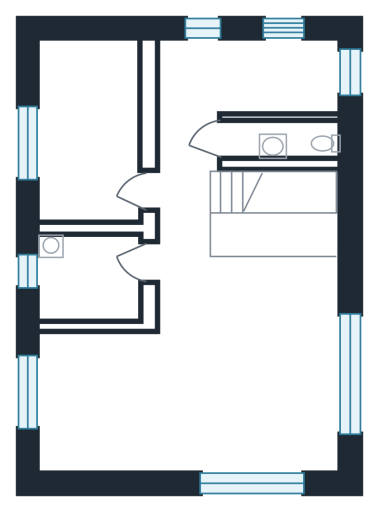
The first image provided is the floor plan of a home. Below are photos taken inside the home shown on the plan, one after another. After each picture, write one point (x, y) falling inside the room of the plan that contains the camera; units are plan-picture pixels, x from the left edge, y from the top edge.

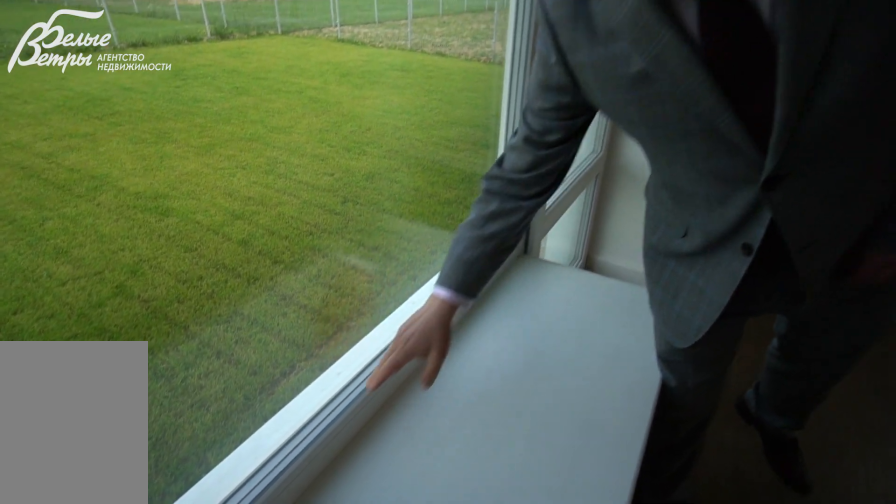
(187, 370)
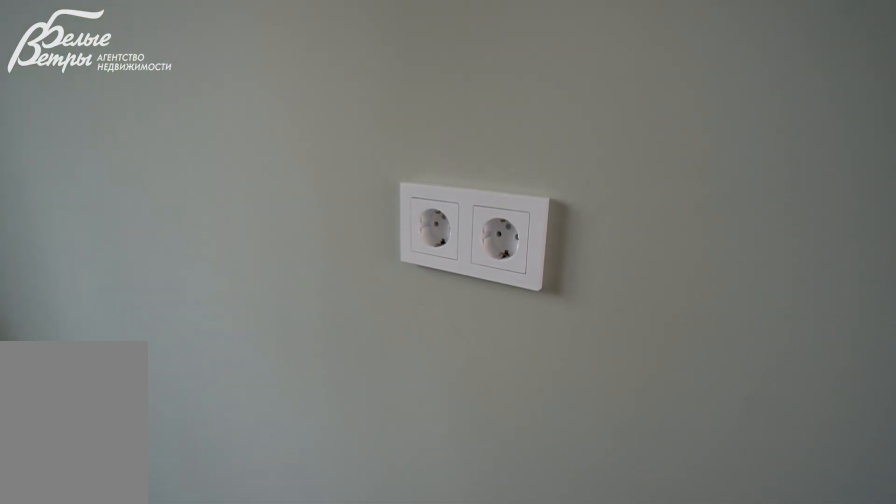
(187, 370)
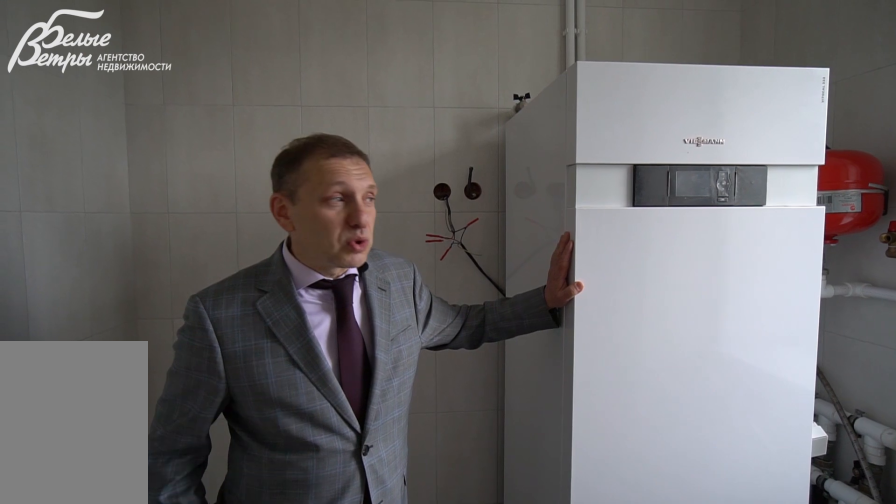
(93, 275)
